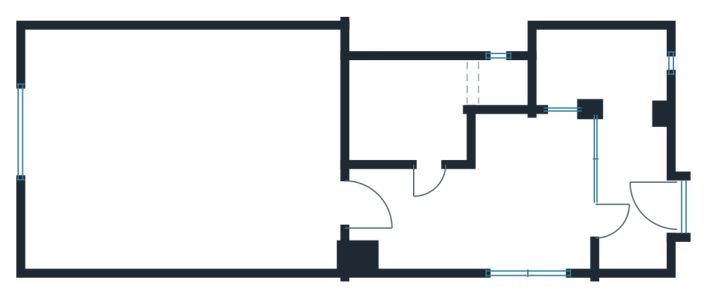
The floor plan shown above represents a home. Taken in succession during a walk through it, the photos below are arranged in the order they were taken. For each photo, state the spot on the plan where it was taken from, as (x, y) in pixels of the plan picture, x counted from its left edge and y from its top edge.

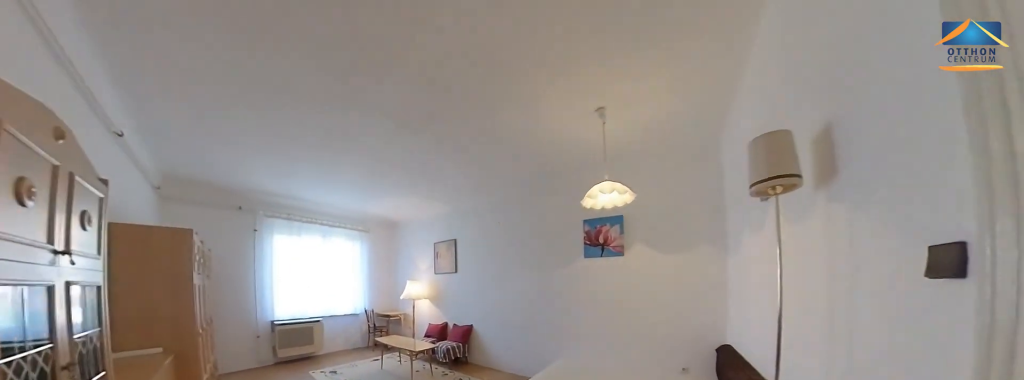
(295, 212)
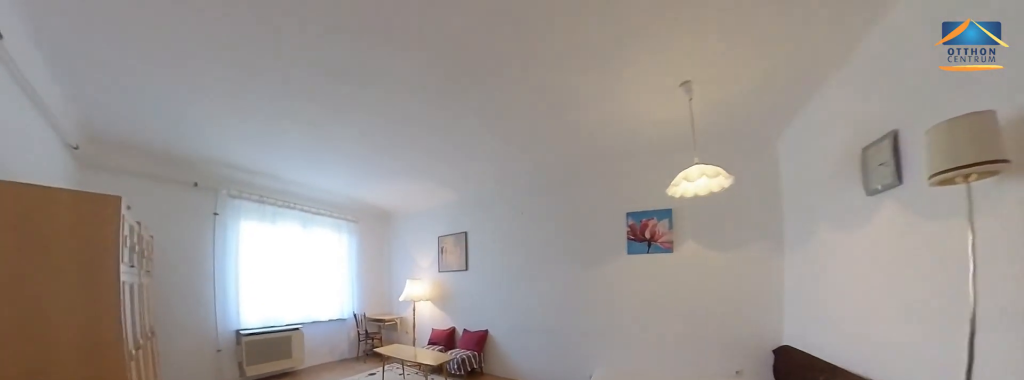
(247, 214)
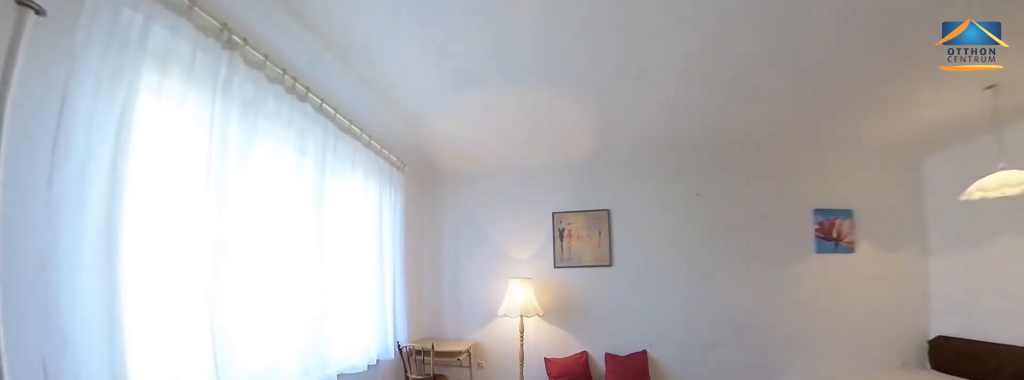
(105, 217)
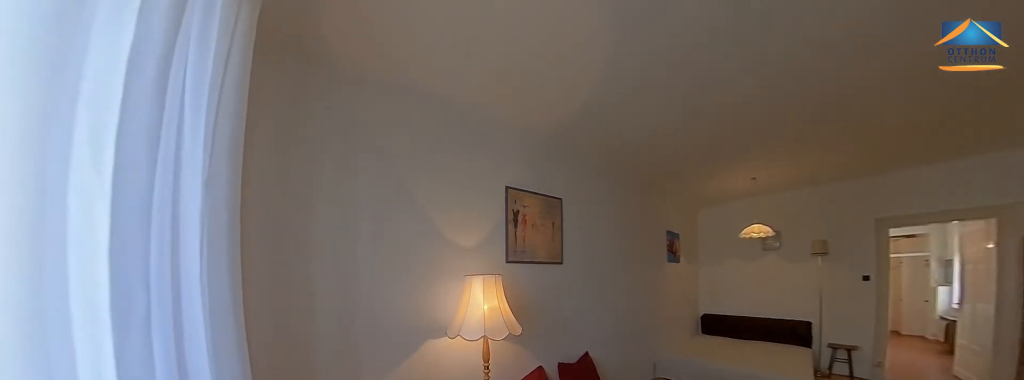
(72, 151)
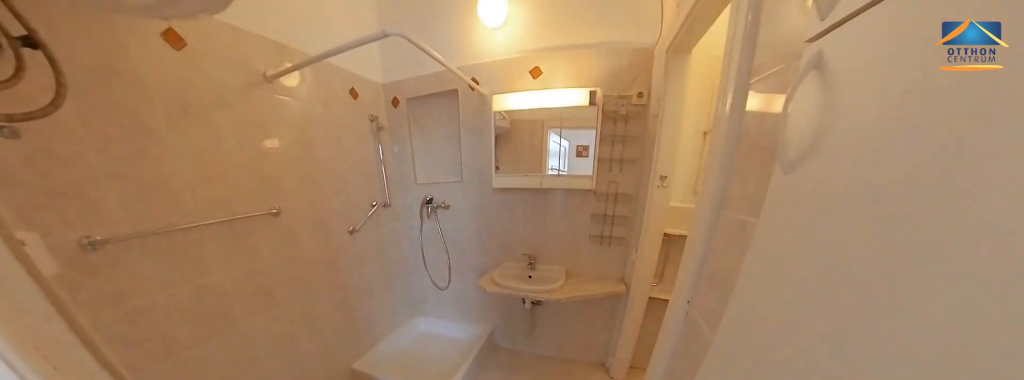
(433, 175)
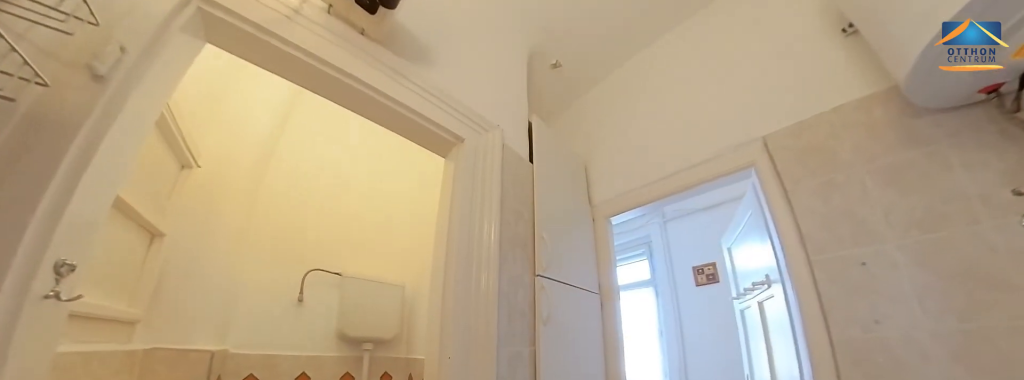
(433, 113)
